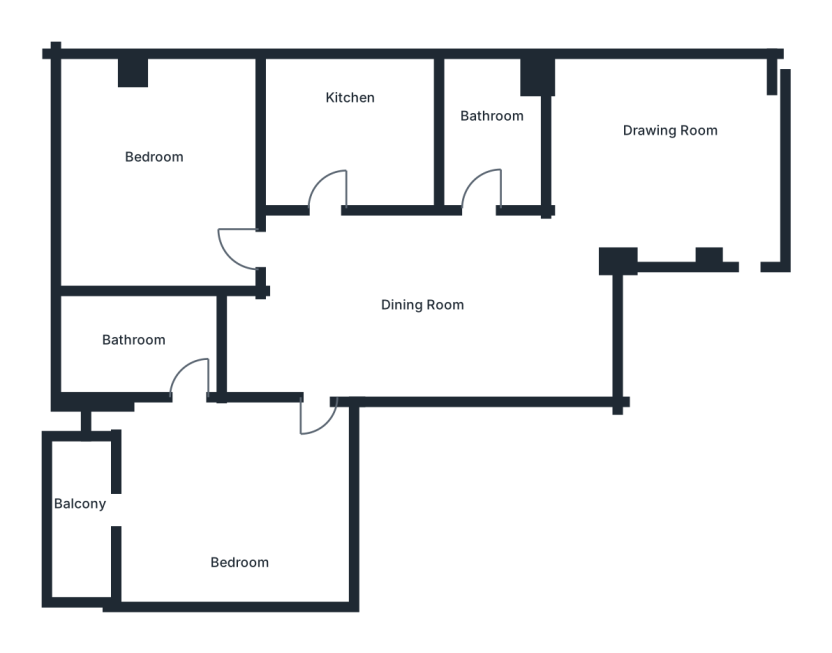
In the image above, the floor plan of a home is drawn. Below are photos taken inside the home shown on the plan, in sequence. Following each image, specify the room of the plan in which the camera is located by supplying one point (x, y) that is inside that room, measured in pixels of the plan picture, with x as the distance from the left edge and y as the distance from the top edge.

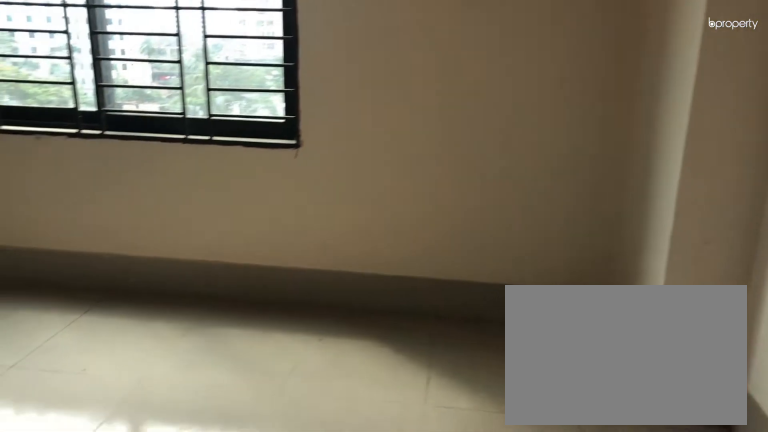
(664, 163)
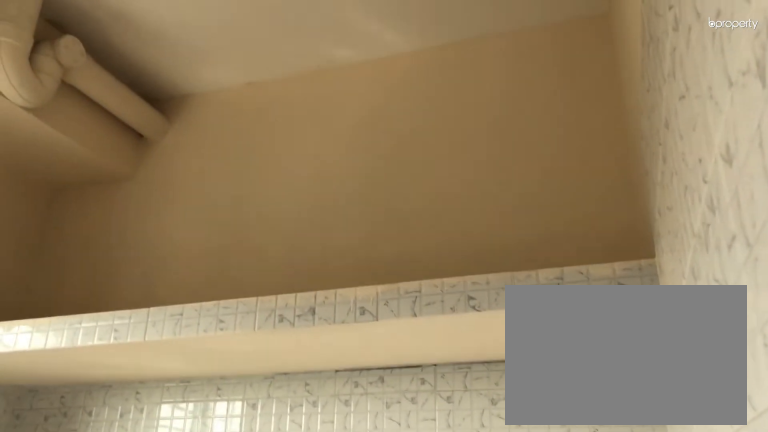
(354, 129)
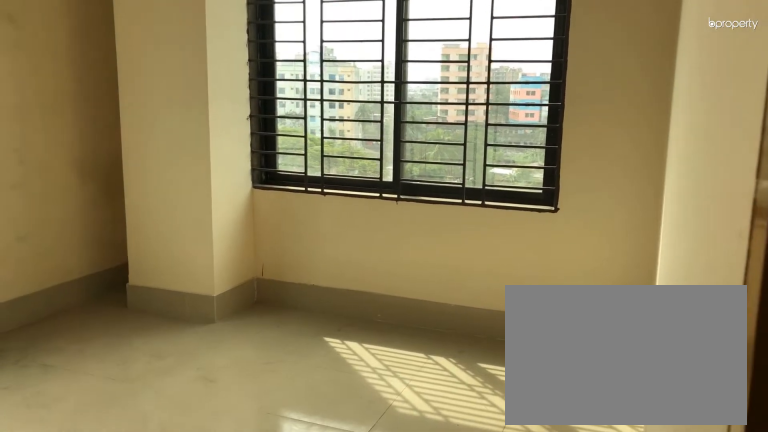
(161, 175)
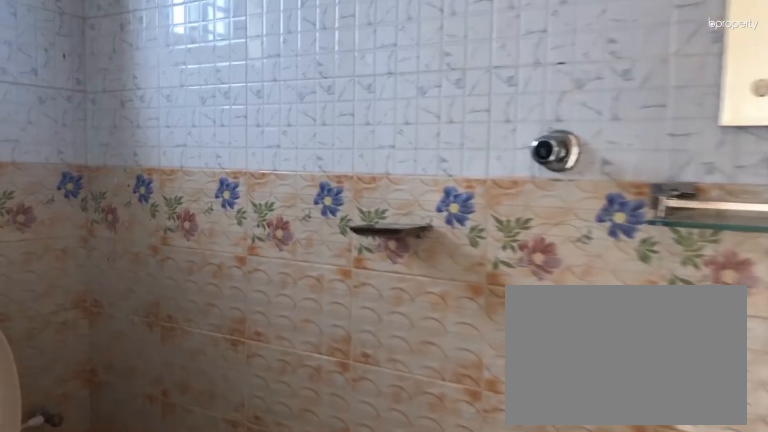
(115, 326)
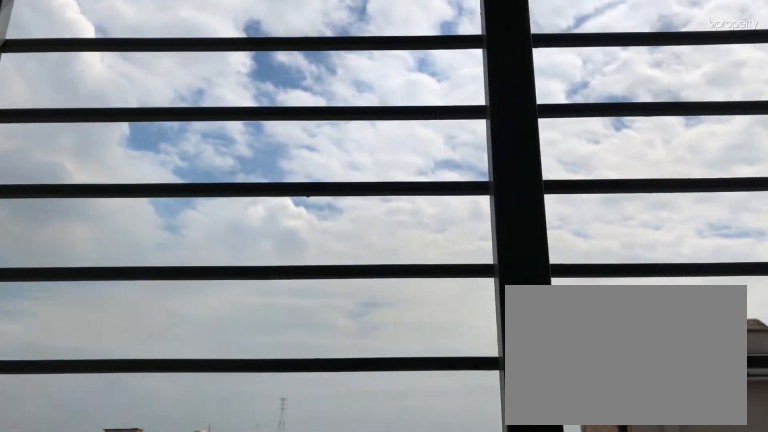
(90, 510)
